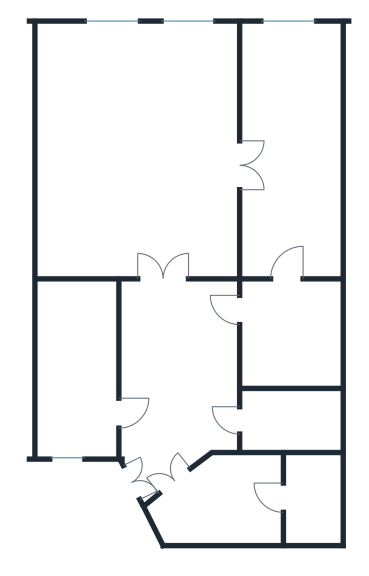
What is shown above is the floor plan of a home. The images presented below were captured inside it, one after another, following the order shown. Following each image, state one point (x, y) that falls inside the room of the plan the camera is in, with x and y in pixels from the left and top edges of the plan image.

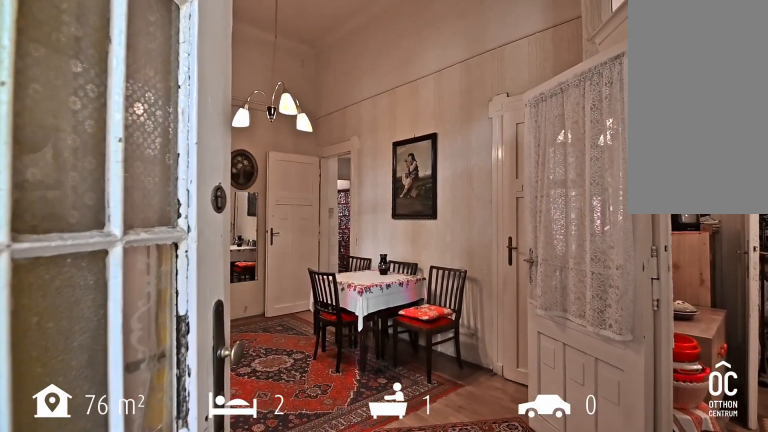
(174, 370)
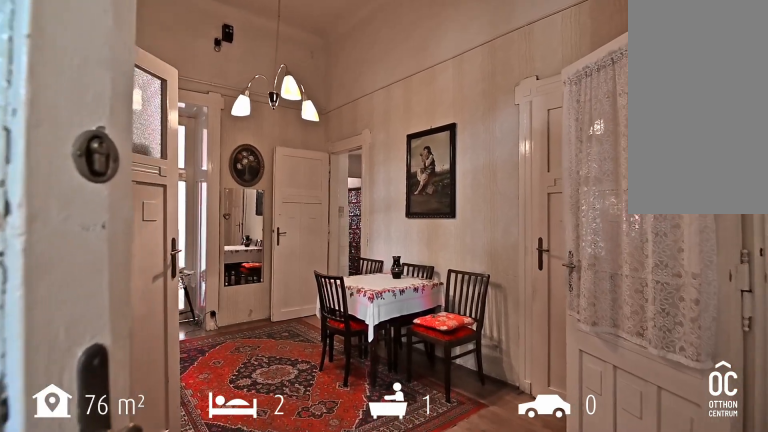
(174, 370)
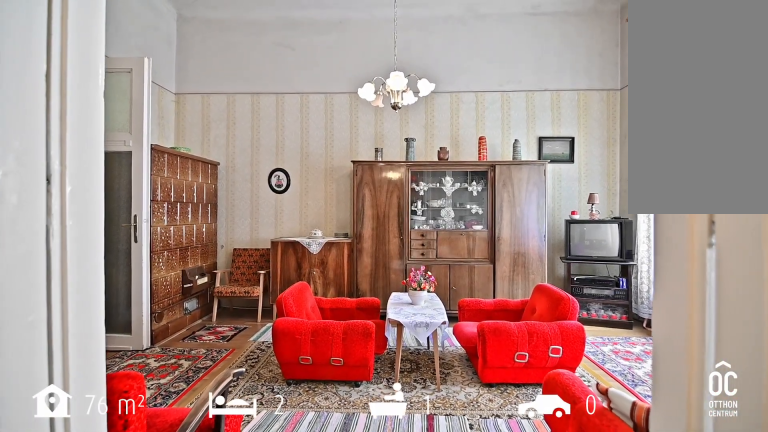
(137, 153)
